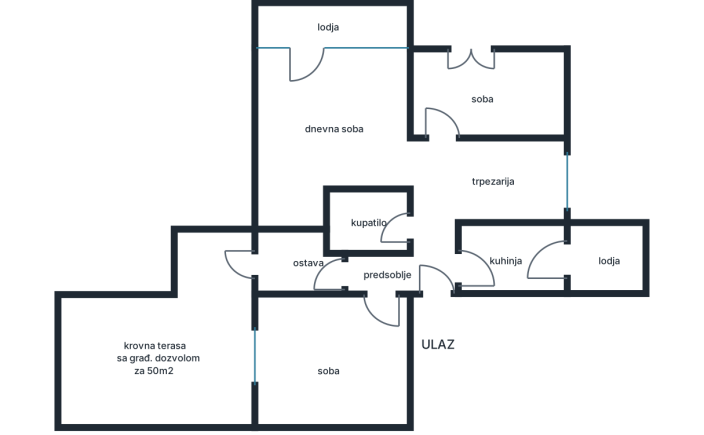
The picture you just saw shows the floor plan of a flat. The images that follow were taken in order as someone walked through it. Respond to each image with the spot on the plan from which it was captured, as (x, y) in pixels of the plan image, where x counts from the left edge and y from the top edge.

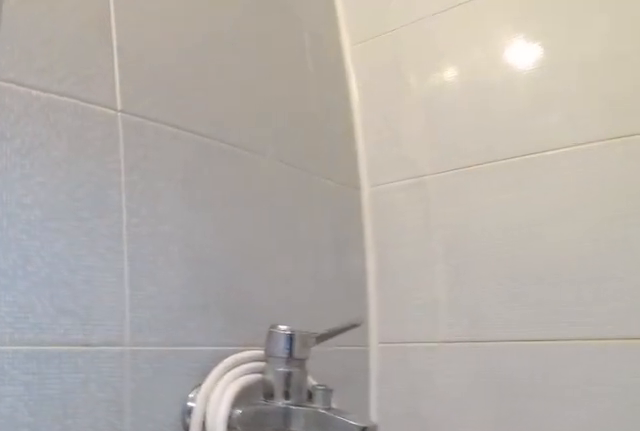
(359, 217)
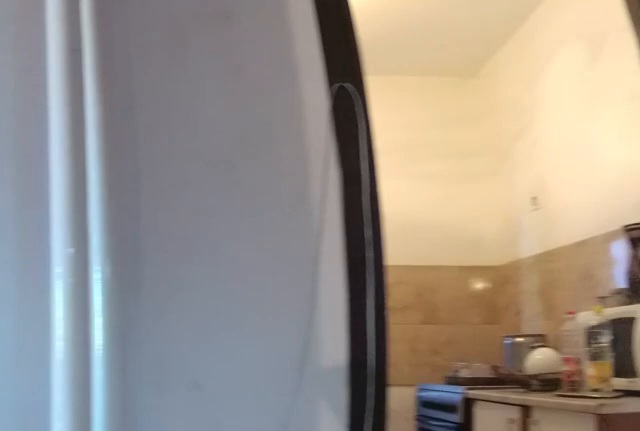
(419, 237)
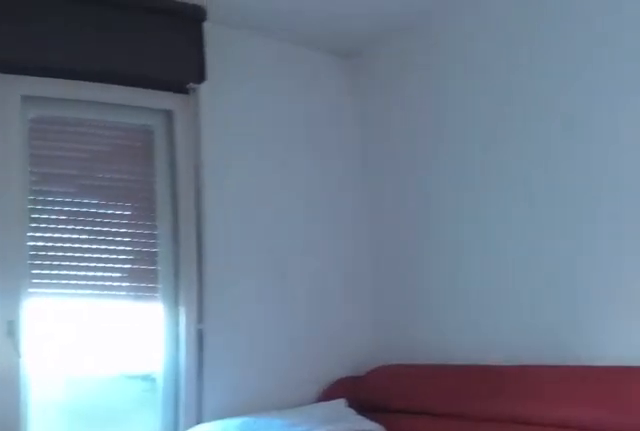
(437, 154)
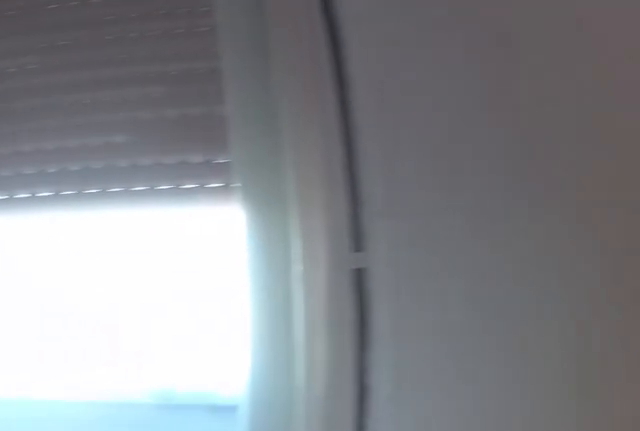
(489, 95)
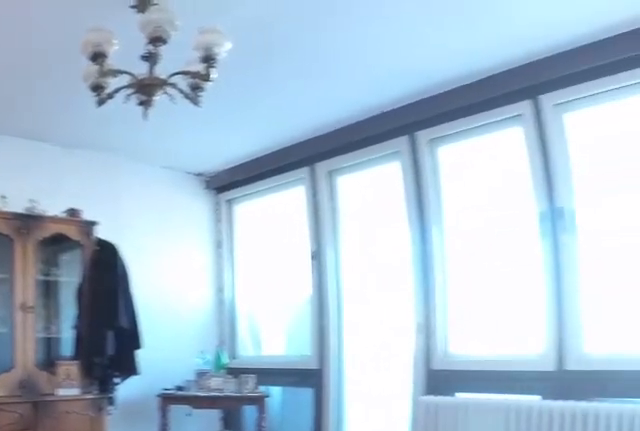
(409, 170)
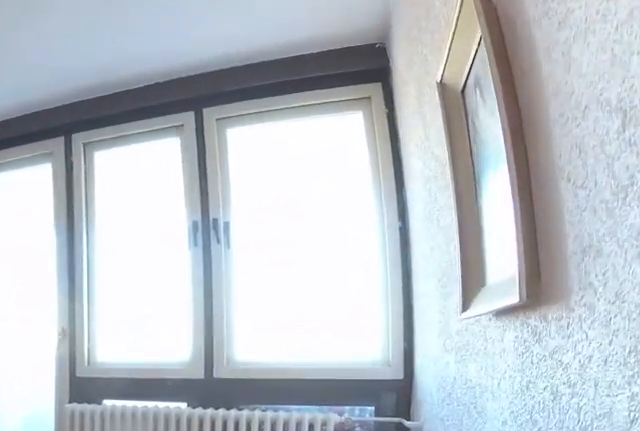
(396, 163)
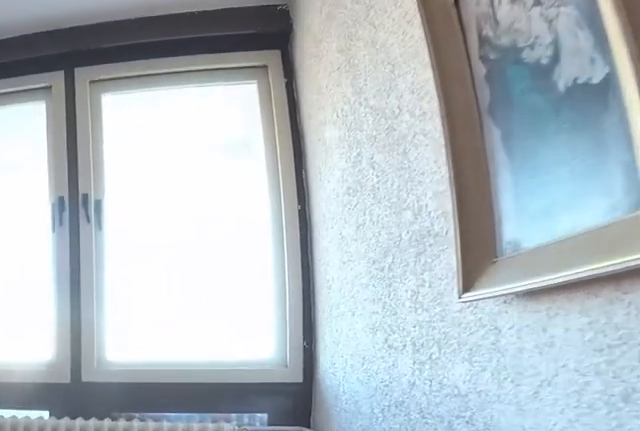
(391, 155)
